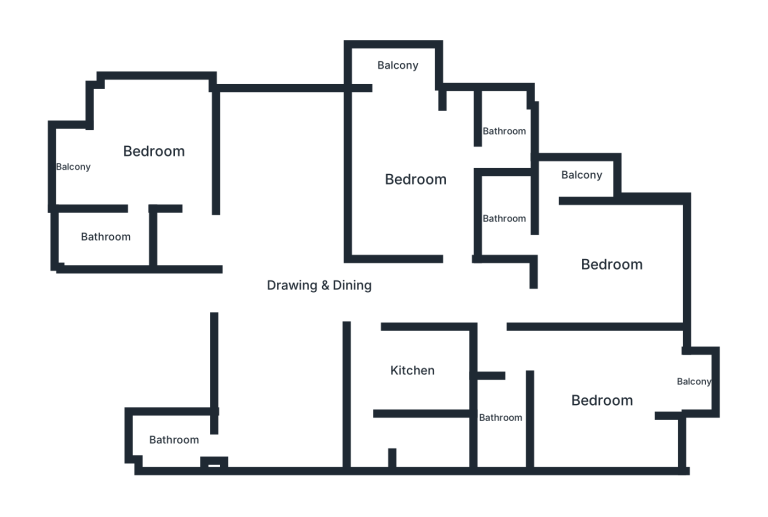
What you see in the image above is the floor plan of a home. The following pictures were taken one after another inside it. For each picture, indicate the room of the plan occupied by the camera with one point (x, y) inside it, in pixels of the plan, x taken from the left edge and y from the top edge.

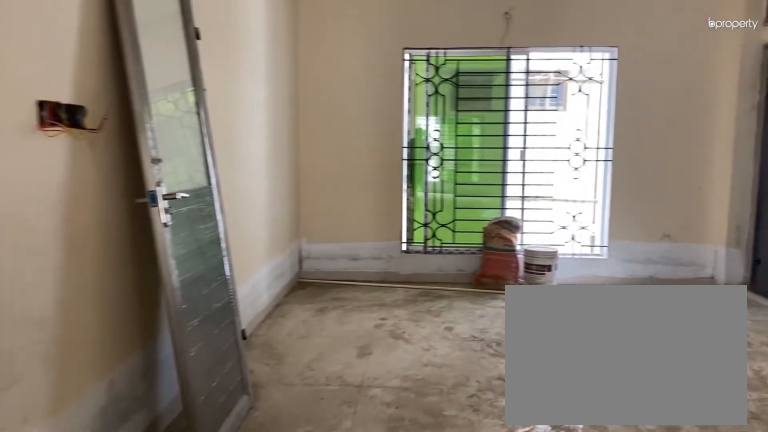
(319, 285)
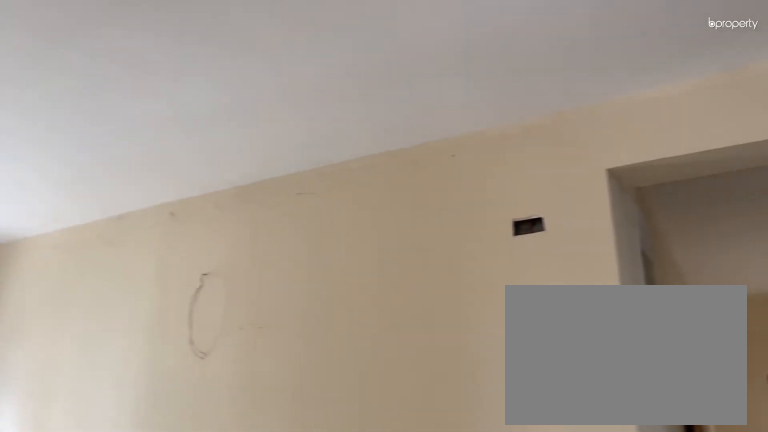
(319, 285)
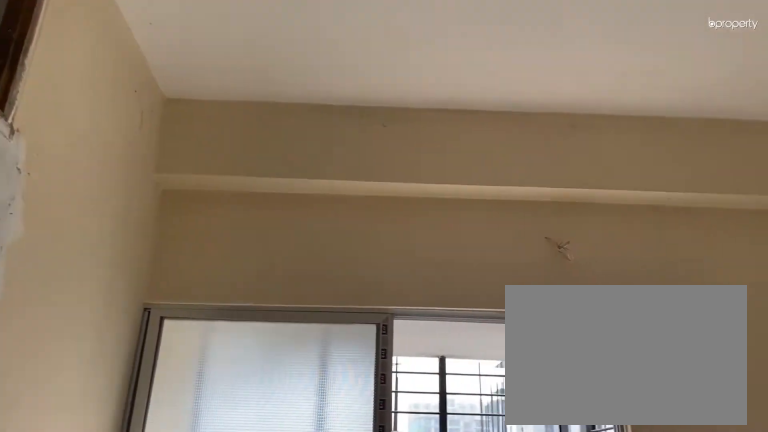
(154, 151)
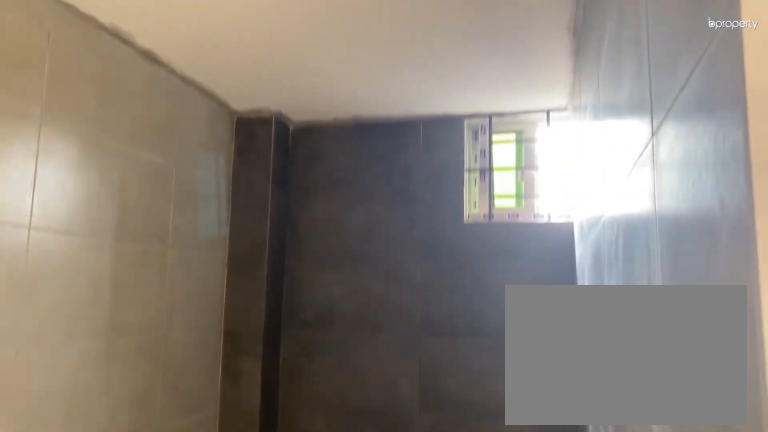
(105, 237)
